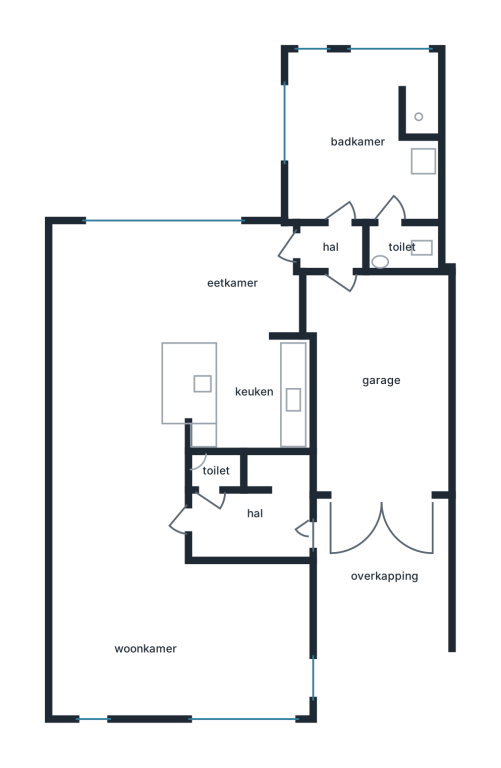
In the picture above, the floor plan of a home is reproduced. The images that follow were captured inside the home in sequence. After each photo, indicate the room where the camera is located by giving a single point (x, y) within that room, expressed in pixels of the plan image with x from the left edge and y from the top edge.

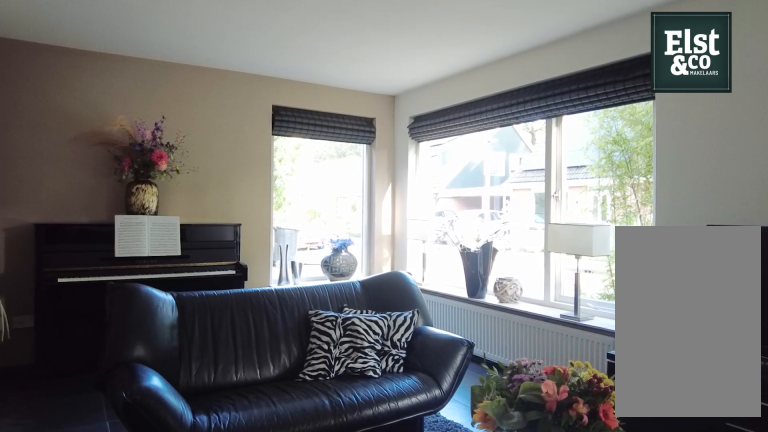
(179, 587)
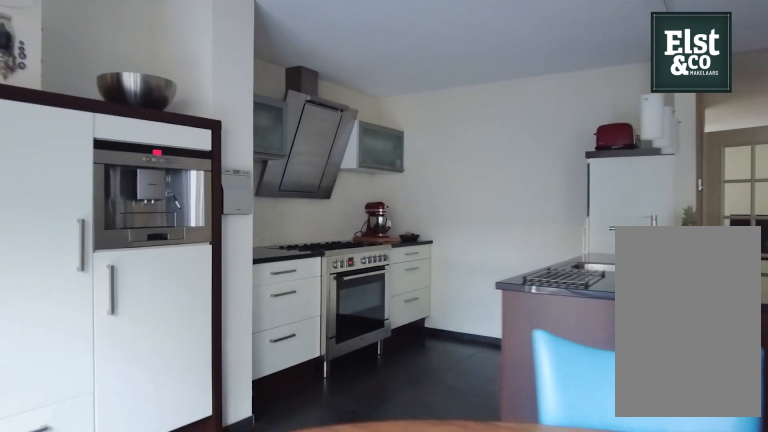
(180, 338)
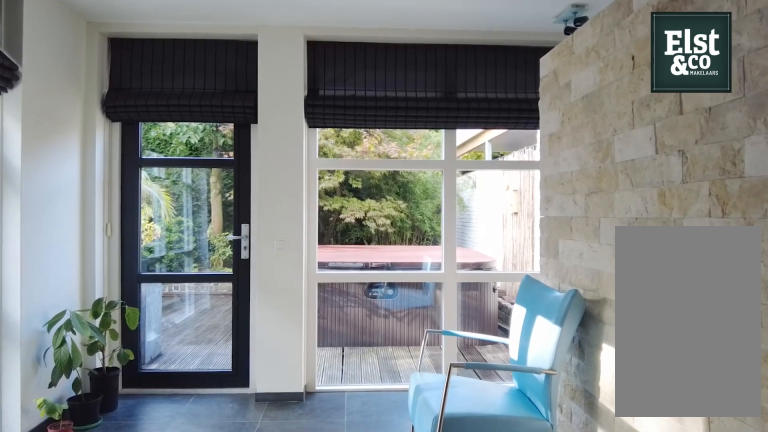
(362, 136)
